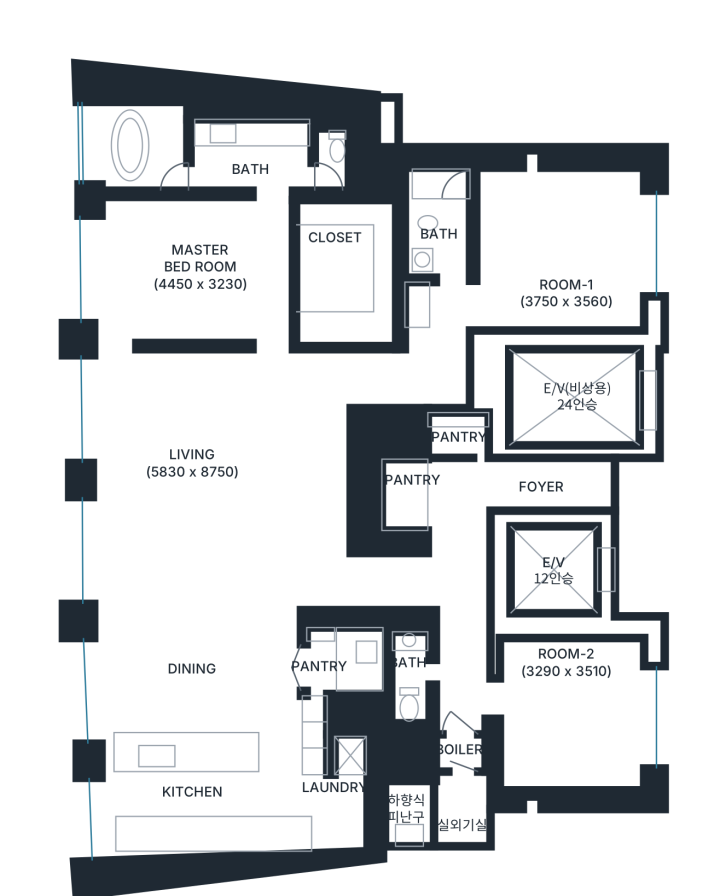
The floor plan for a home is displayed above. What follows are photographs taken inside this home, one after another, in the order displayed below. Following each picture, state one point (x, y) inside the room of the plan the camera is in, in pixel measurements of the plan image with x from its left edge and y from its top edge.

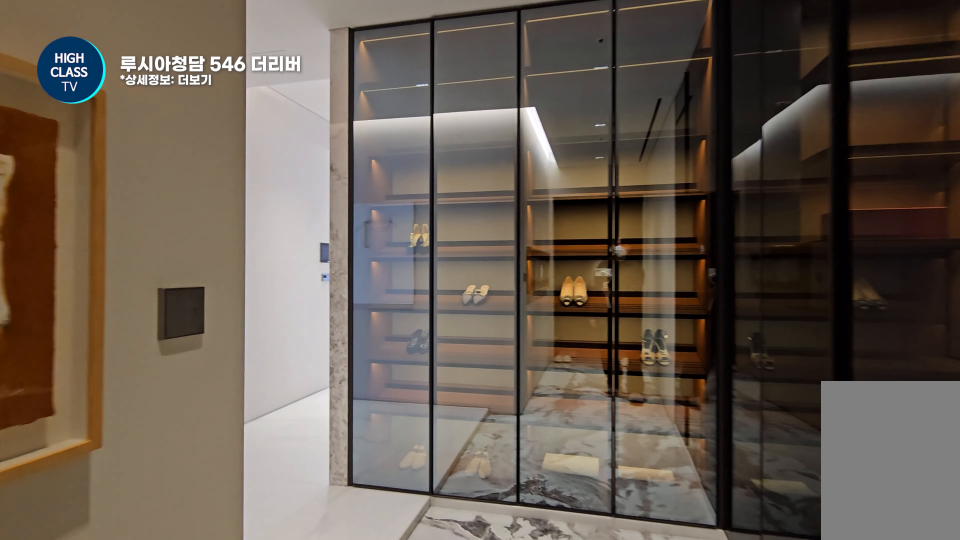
(484, 481)
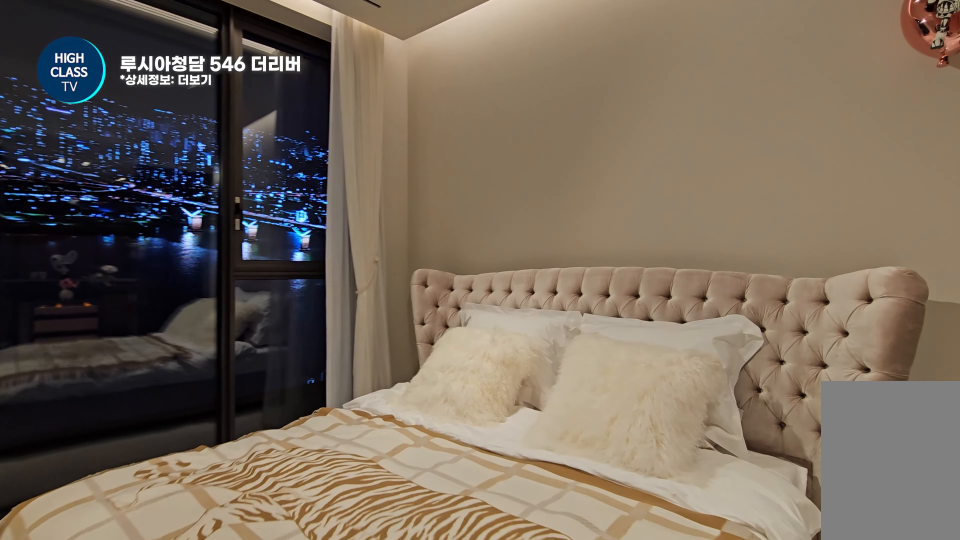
(242, 265)
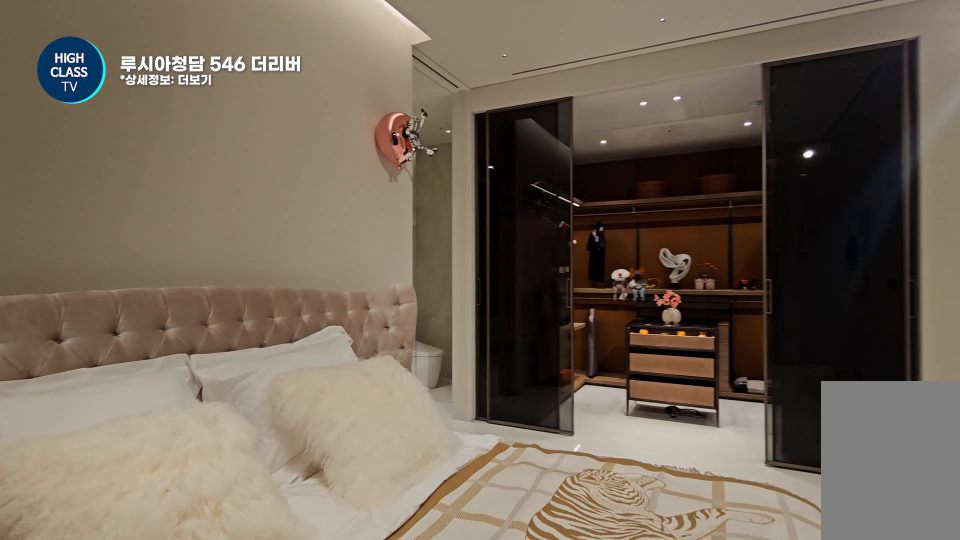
(242, 265)
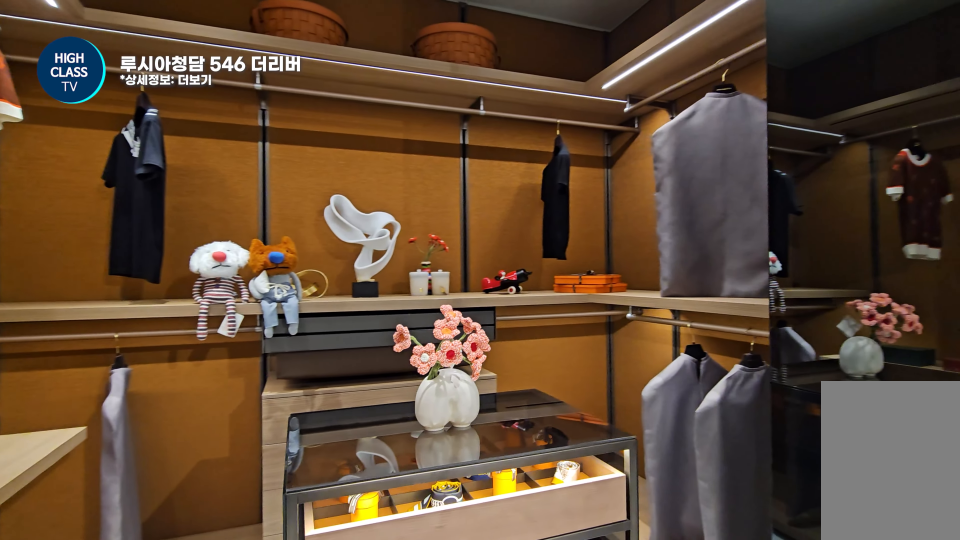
(242, 265)
